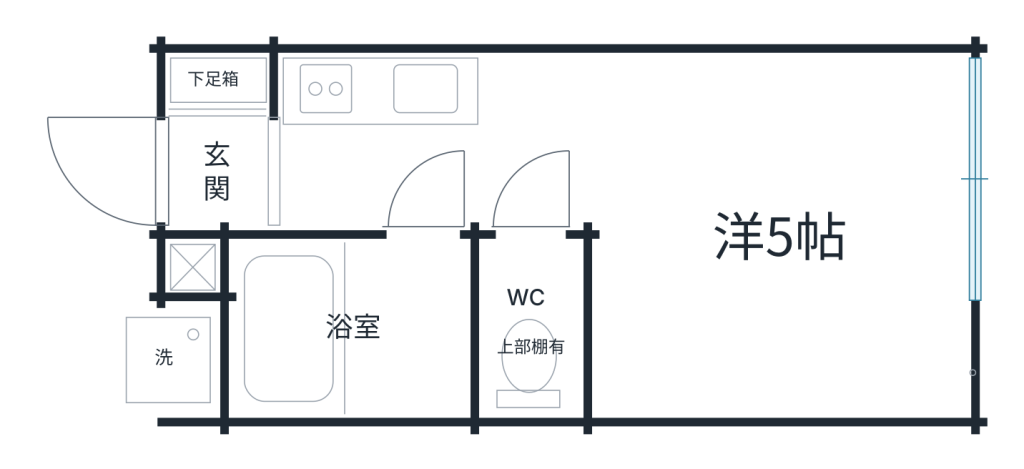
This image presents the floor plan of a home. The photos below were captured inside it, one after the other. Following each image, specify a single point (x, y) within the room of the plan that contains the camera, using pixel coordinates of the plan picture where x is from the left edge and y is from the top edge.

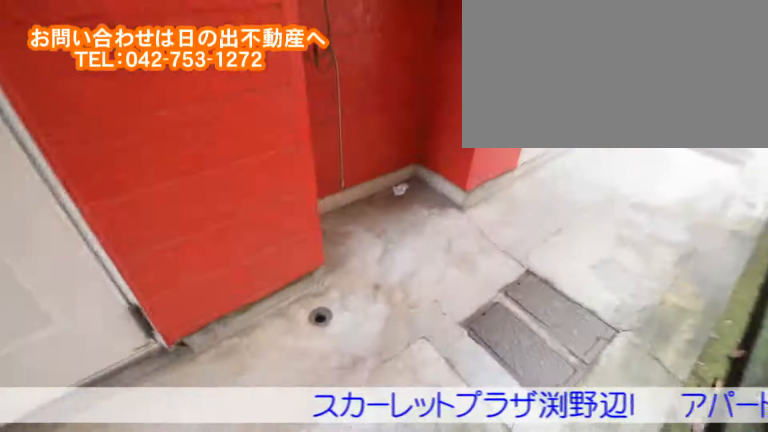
(126, 370)
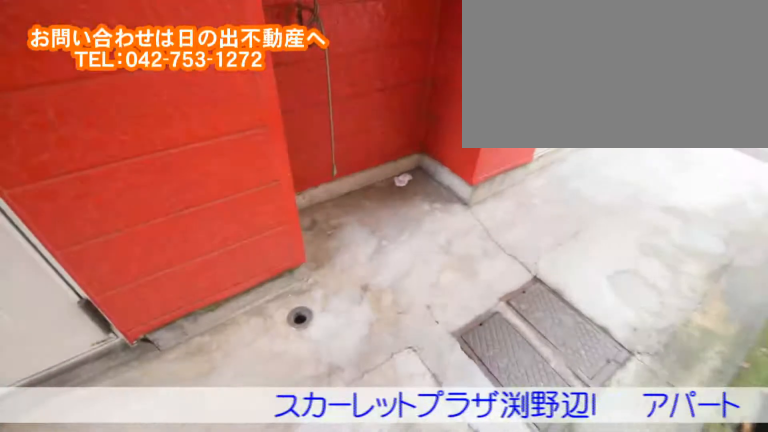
(128, 370)
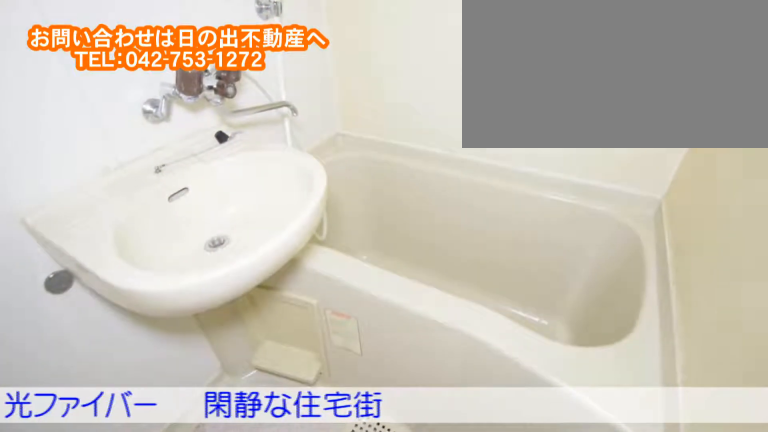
(408, 313)
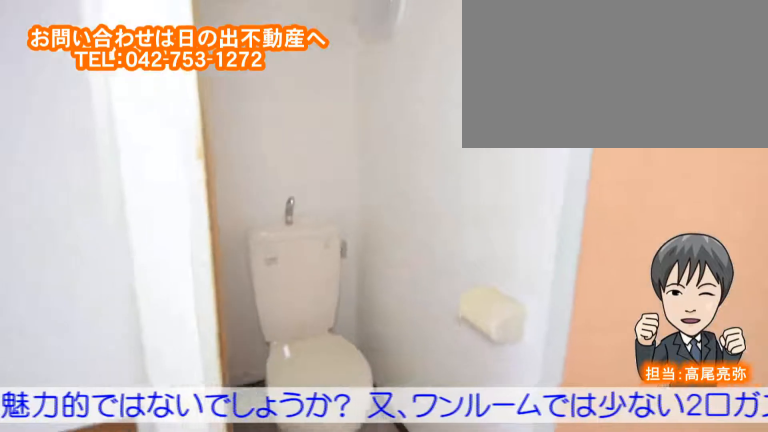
(531, 329)
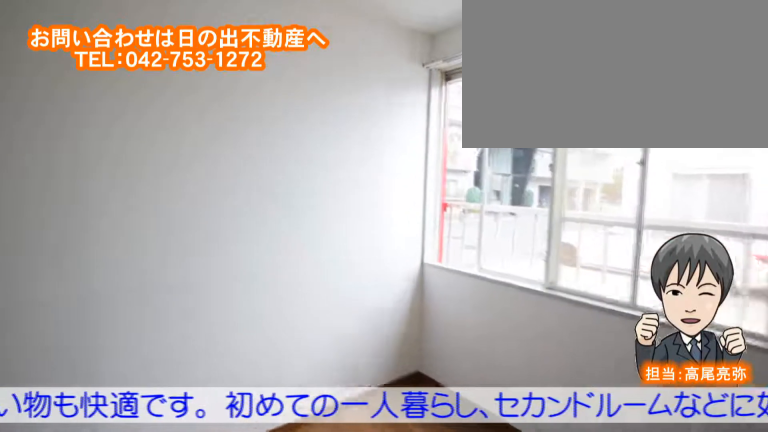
(792, 284)
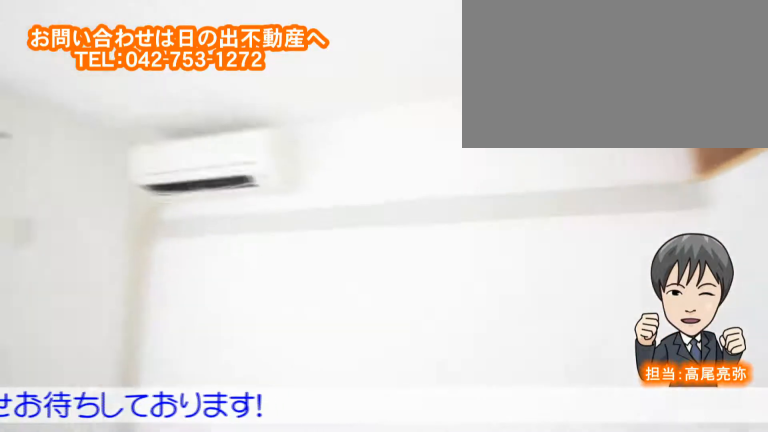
(793, 284)
